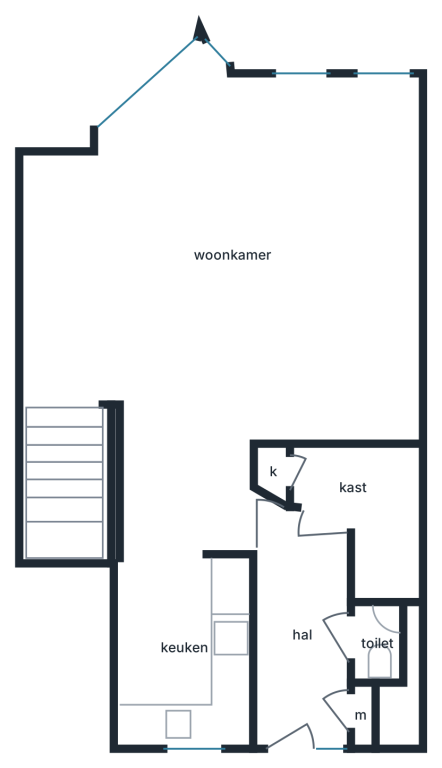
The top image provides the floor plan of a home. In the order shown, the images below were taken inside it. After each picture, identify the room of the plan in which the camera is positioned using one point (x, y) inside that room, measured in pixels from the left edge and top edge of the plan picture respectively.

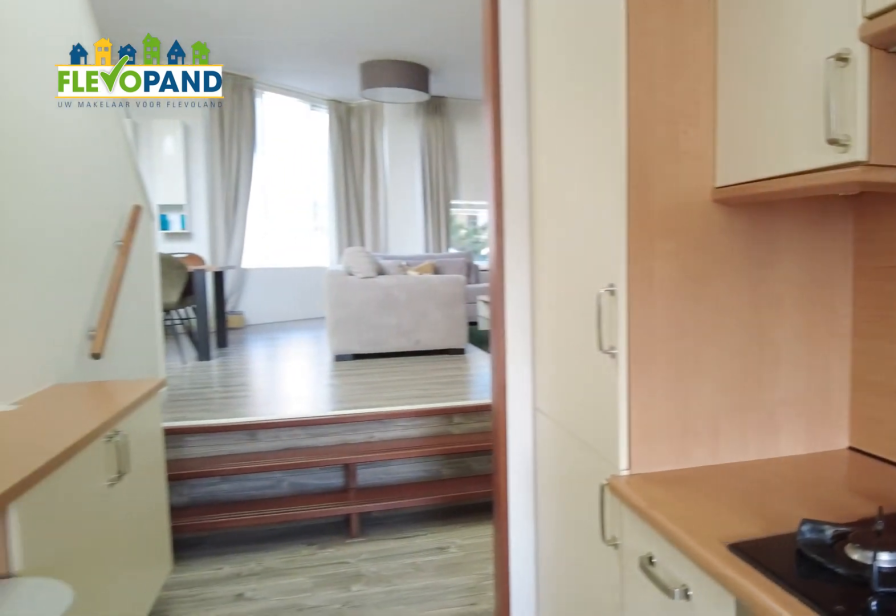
(185, 649)
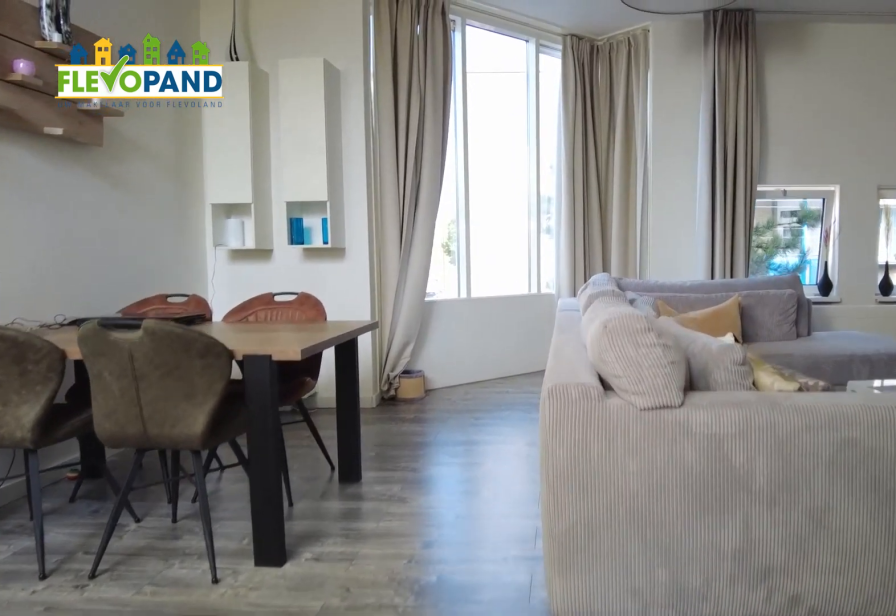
(231, 370)
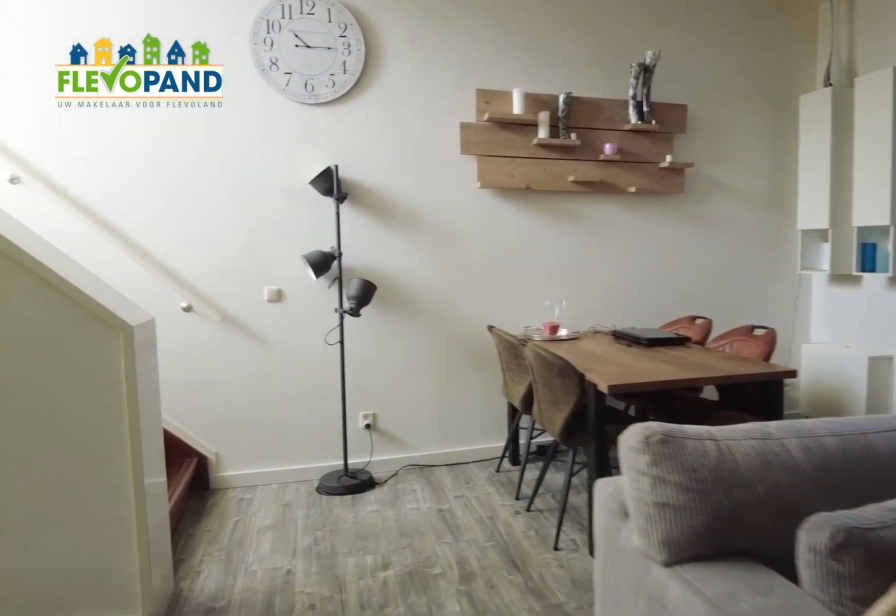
(231, 370)
